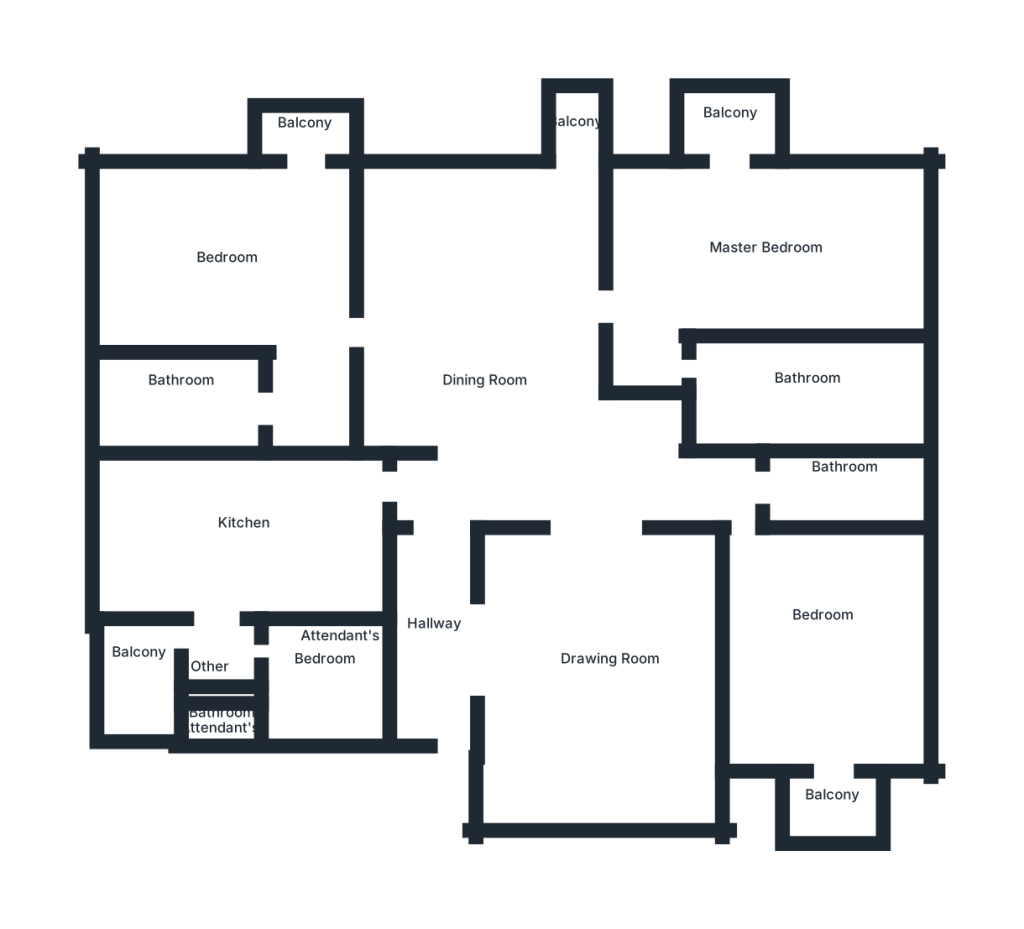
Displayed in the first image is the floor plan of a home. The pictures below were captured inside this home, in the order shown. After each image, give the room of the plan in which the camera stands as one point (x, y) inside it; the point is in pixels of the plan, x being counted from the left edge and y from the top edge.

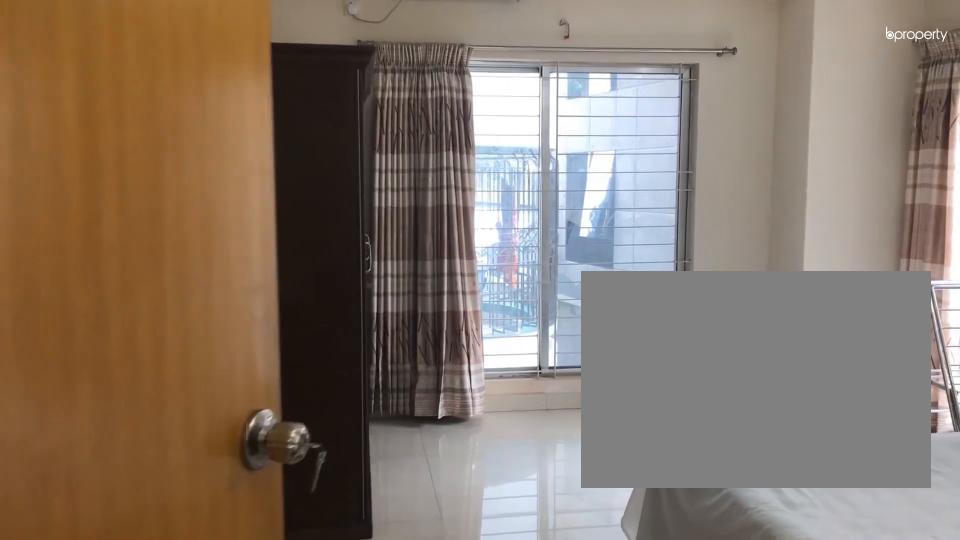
(242, 260)
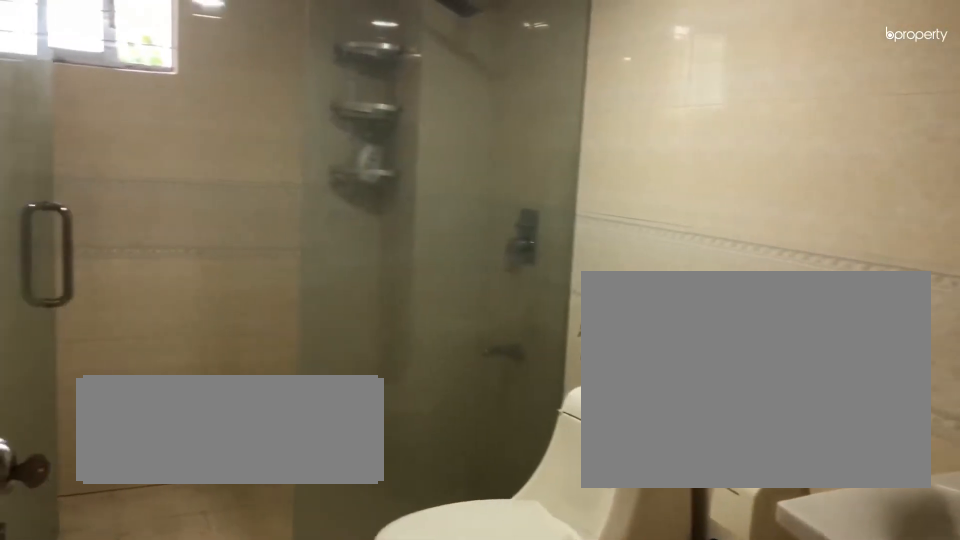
(803, 385)
